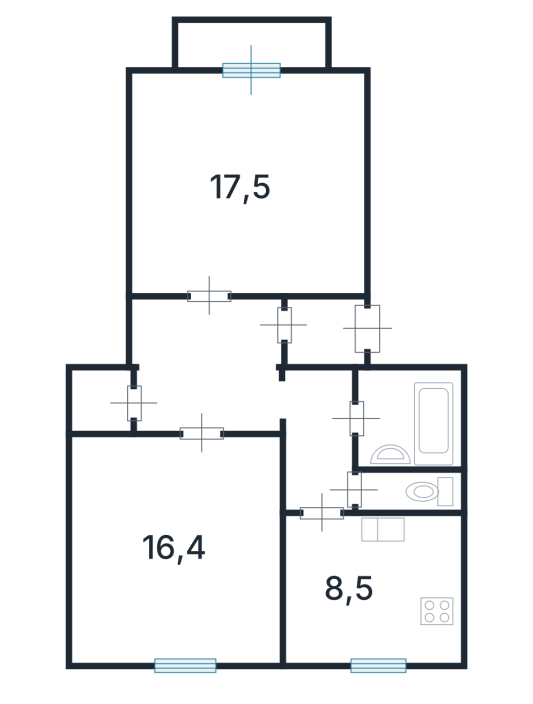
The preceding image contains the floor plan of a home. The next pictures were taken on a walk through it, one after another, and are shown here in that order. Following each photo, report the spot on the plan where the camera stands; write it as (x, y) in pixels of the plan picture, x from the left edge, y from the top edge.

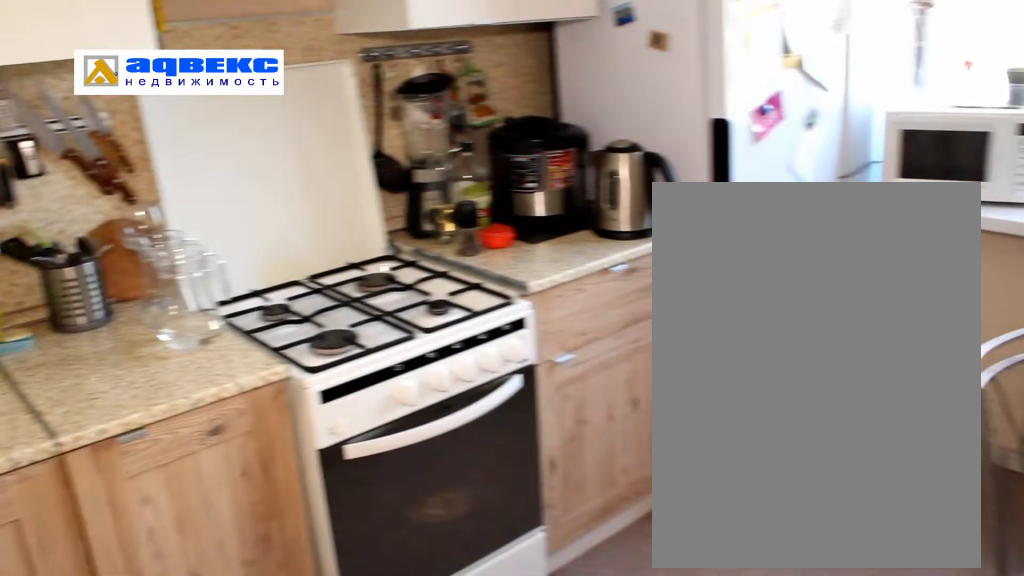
(299, 631)
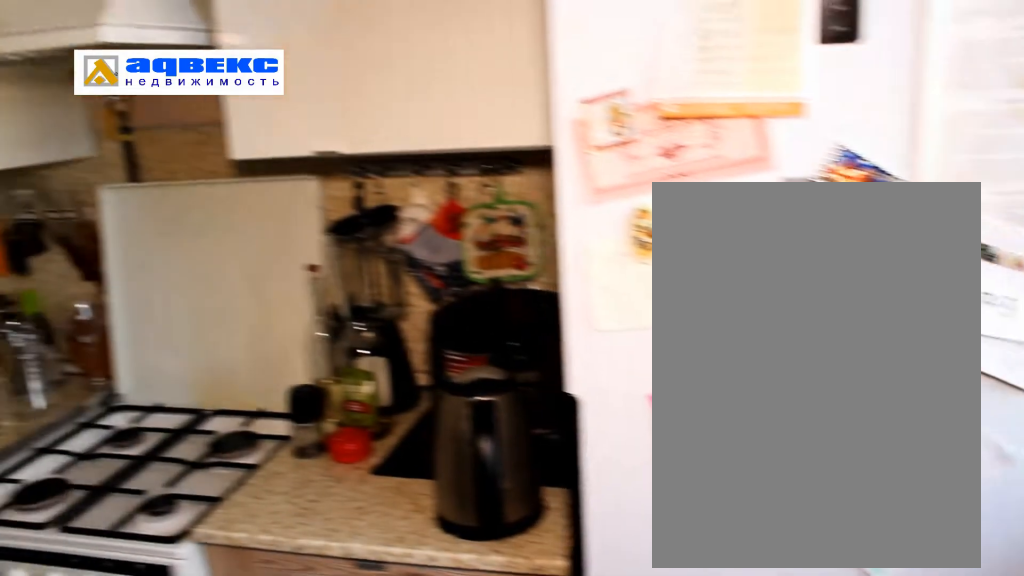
(299, 631)
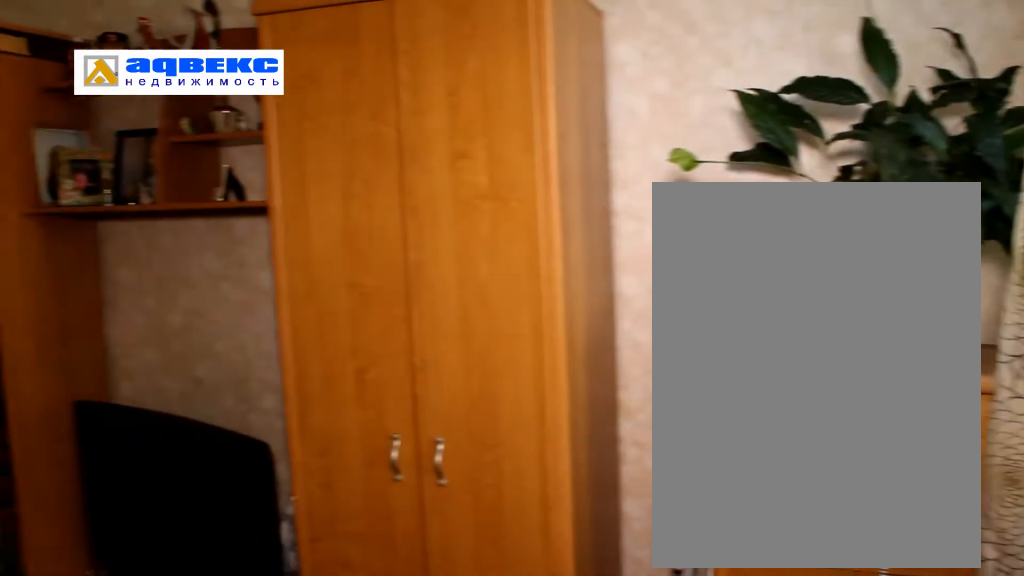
(107, 589)
